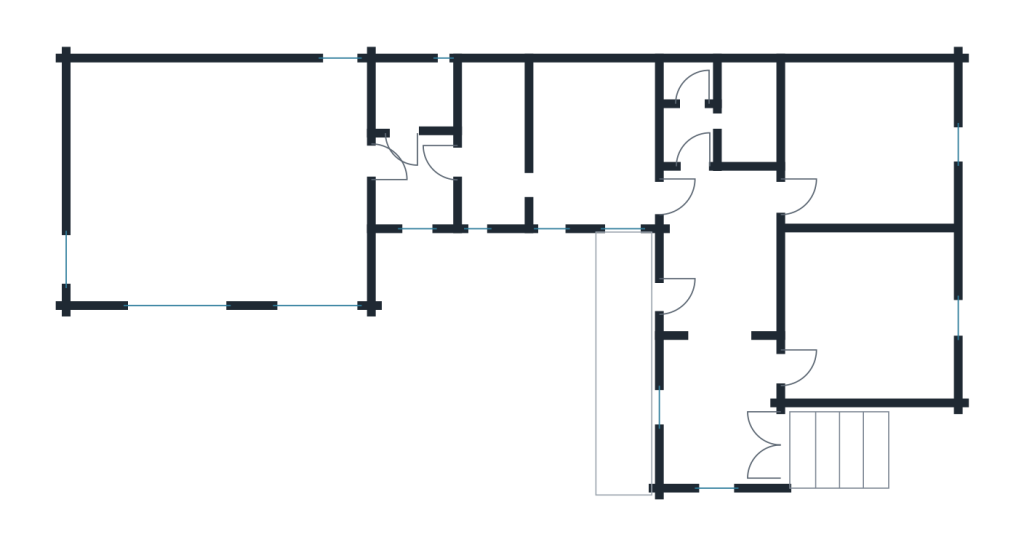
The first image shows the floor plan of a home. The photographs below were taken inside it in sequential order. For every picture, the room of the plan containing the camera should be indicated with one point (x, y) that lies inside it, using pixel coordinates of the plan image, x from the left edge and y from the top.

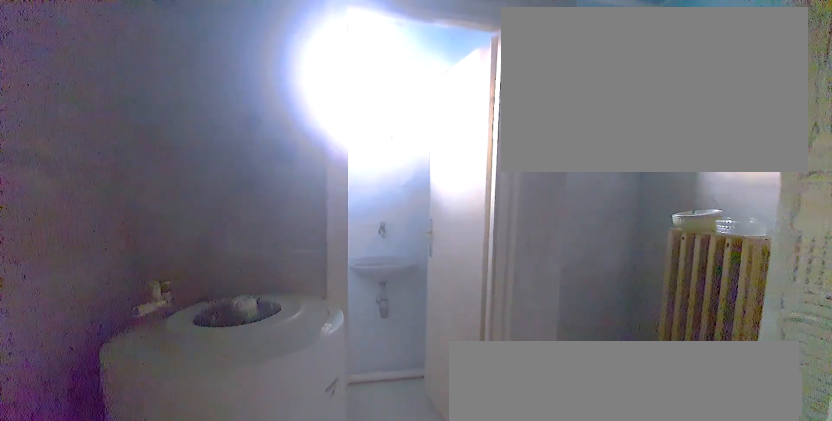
(713, 119)
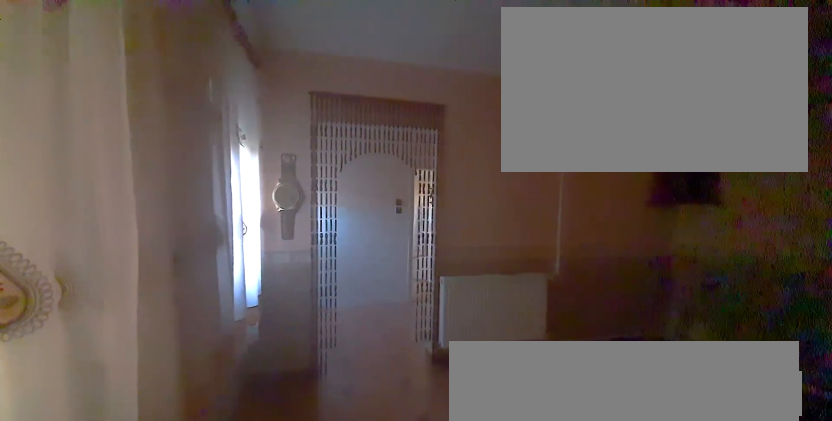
(595, 144)
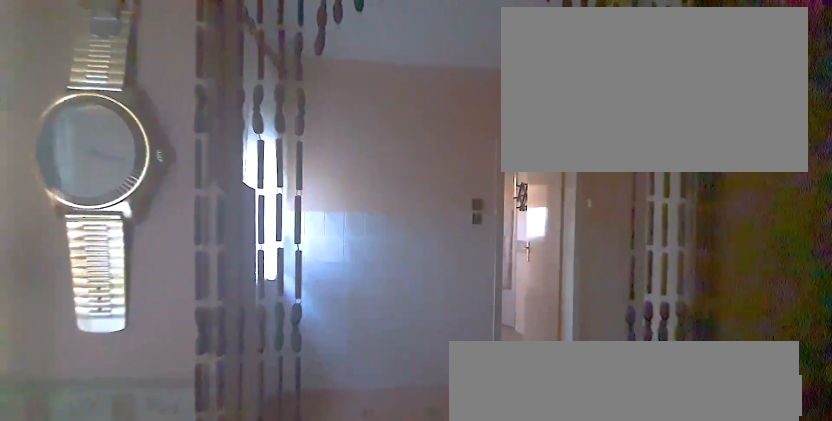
(492, 145)
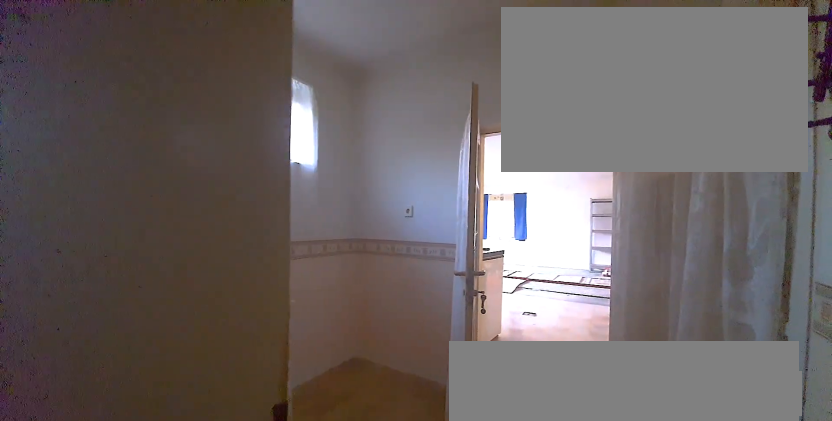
(492, 144)
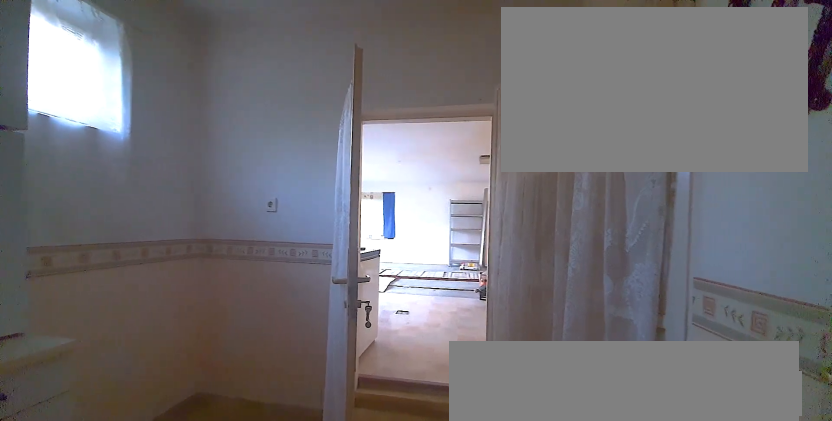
(413, 184)
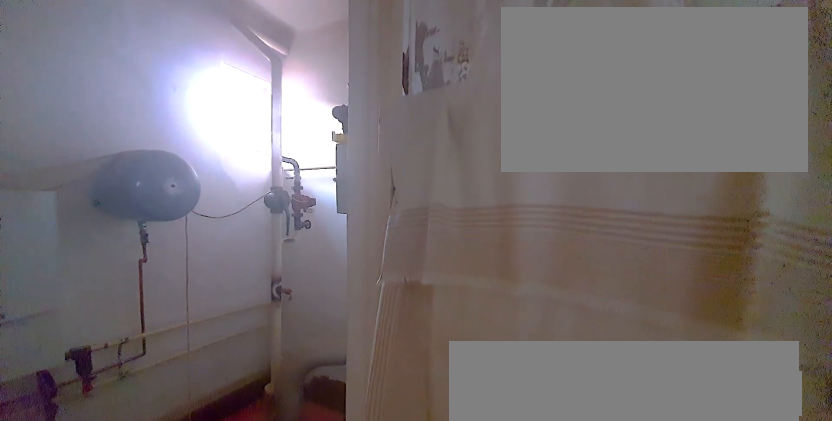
(412, 101)
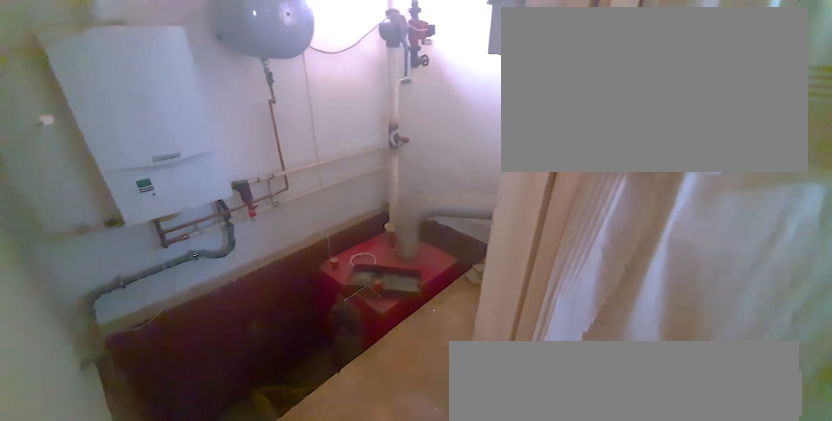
(413, 101)
